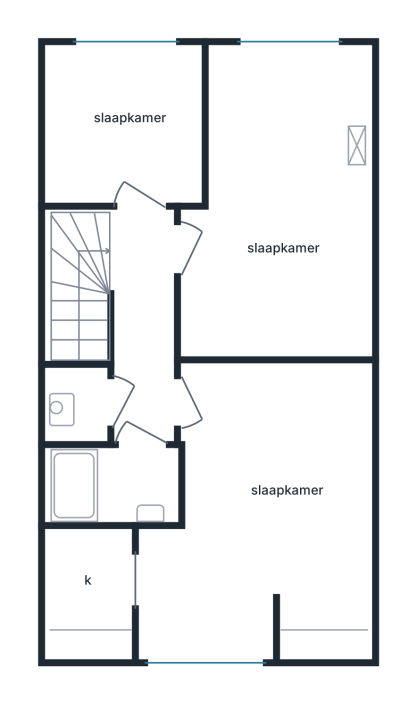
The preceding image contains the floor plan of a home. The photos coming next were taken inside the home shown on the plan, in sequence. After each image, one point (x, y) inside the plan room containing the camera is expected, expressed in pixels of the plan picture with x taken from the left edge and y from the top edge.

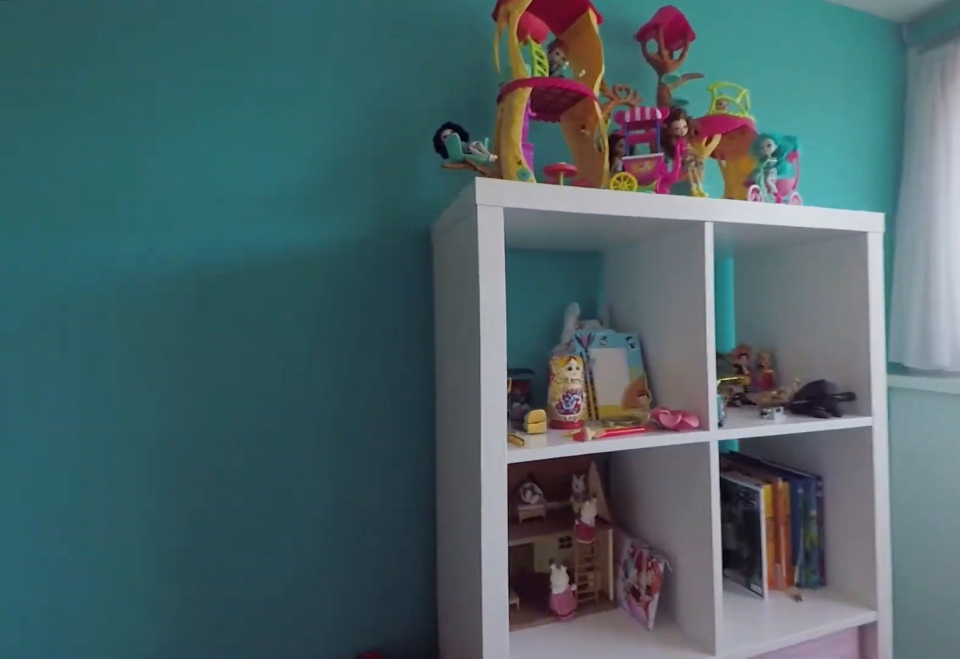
(281, 210)
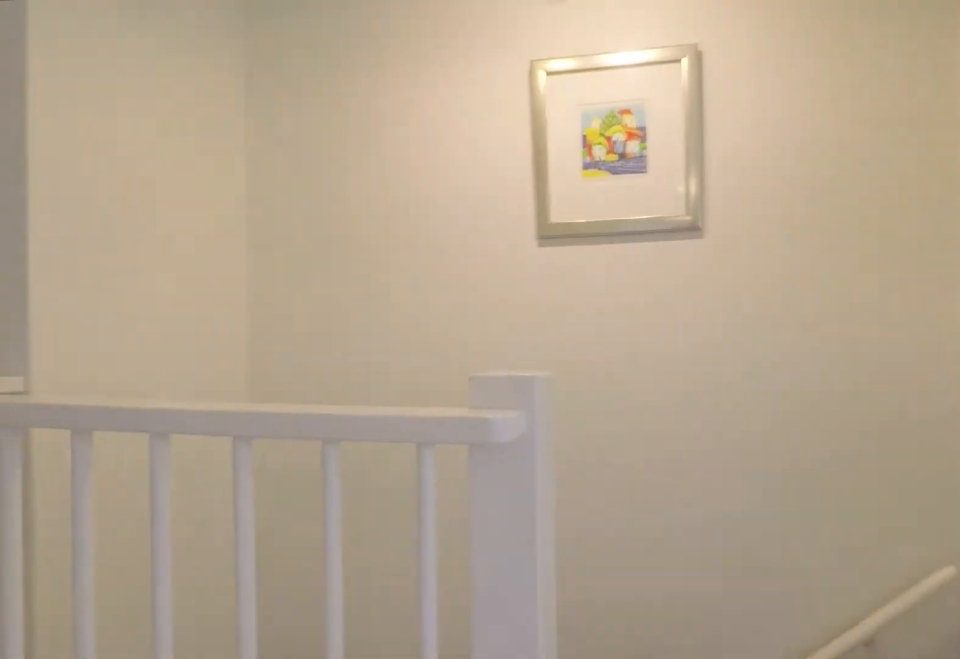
(143, 327)
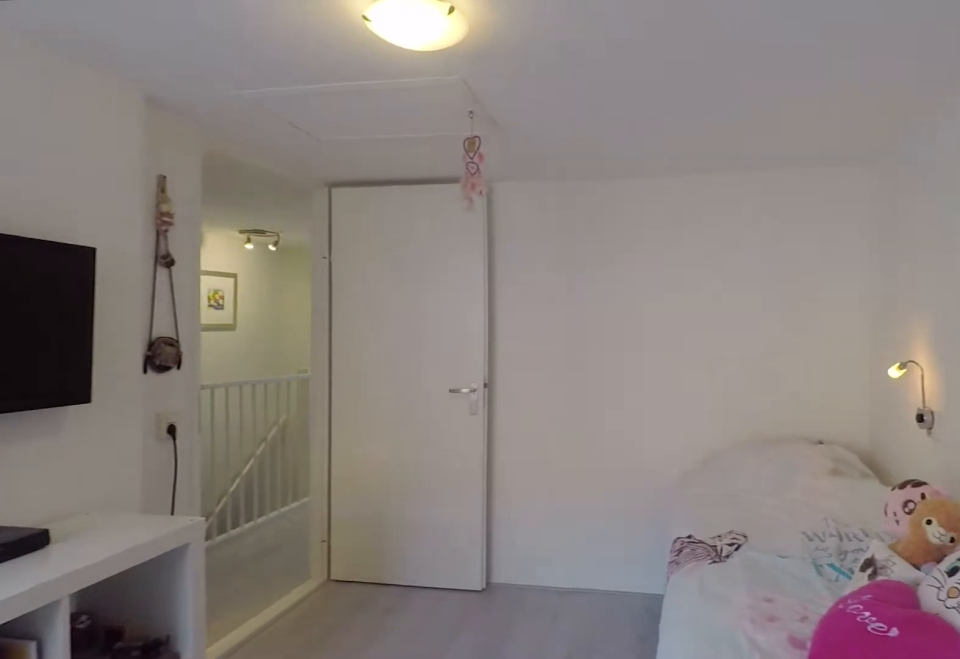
(262, 511)
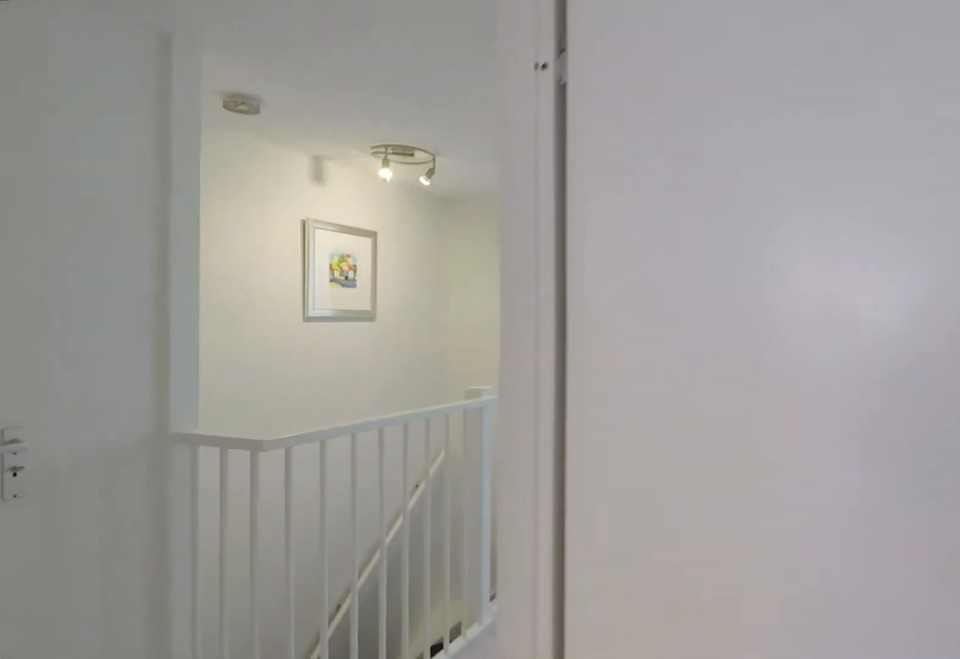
(262, 511)
